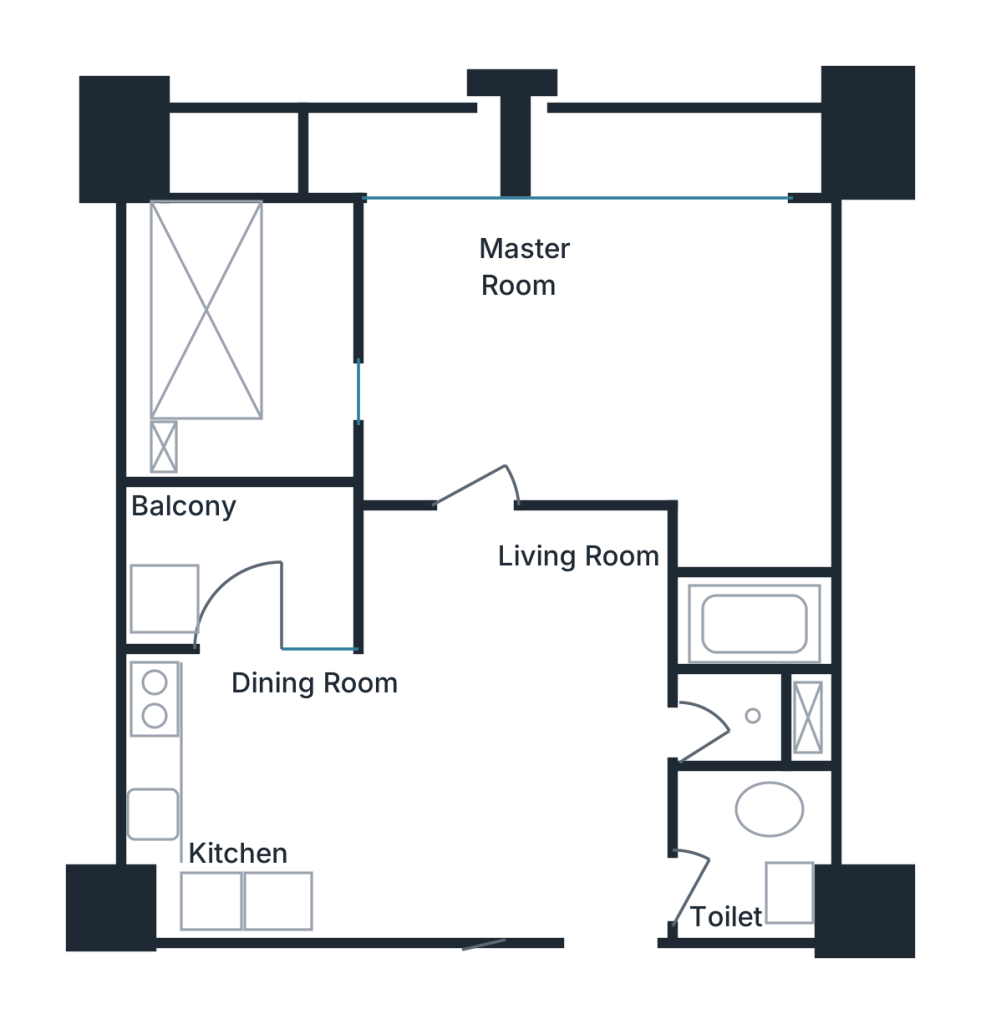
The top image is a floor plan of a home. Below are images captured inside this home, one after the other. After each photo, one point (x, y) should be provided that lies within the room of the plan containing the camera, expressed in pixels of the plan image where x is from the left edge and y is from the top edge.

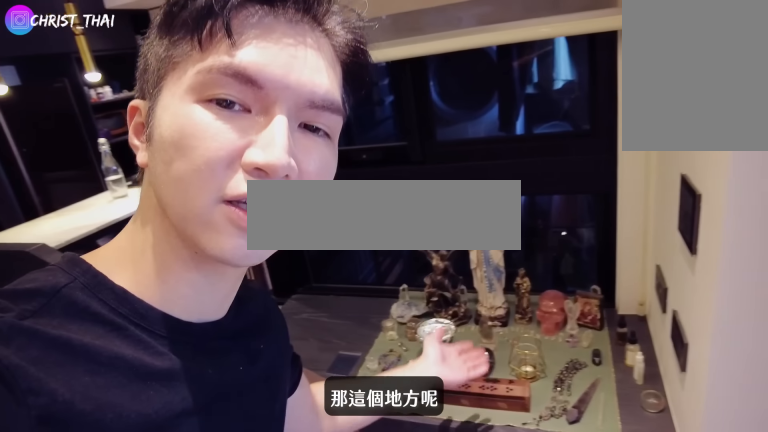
(520, 727)
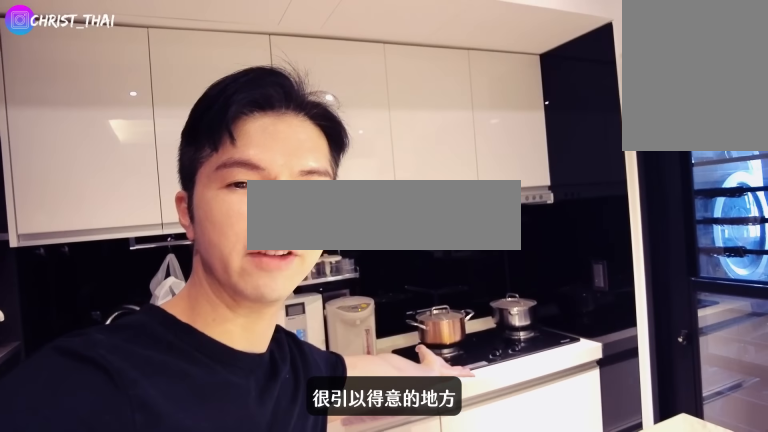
(276, 787)
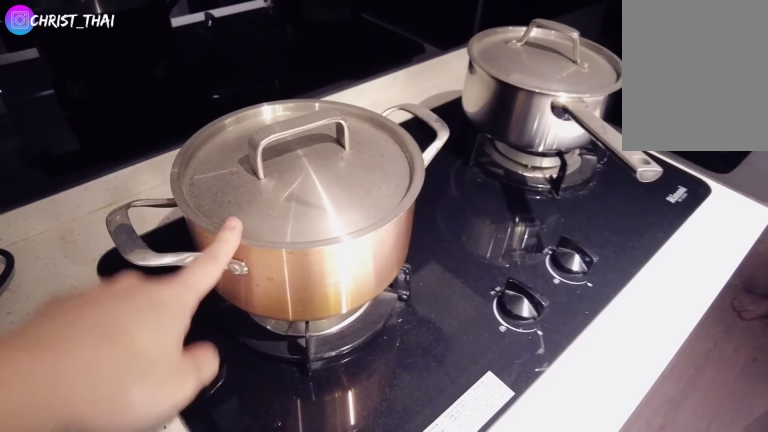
(276, 787)
